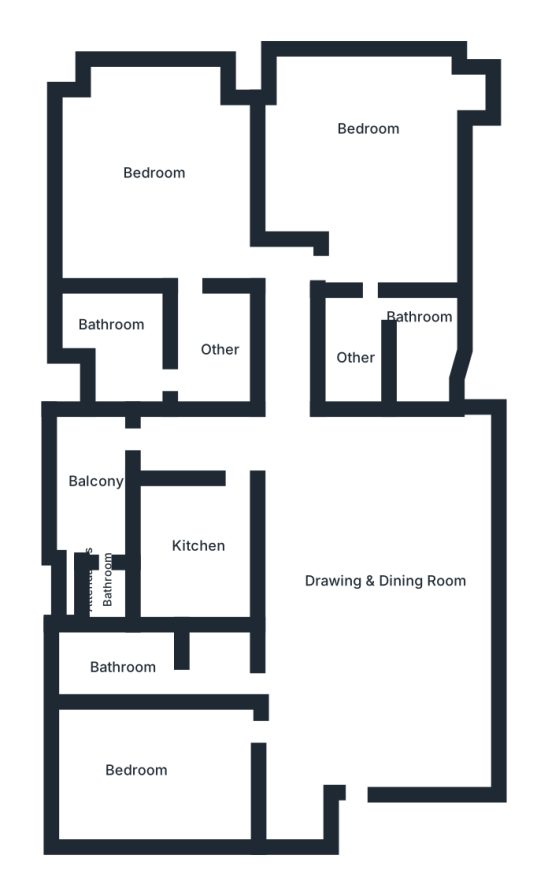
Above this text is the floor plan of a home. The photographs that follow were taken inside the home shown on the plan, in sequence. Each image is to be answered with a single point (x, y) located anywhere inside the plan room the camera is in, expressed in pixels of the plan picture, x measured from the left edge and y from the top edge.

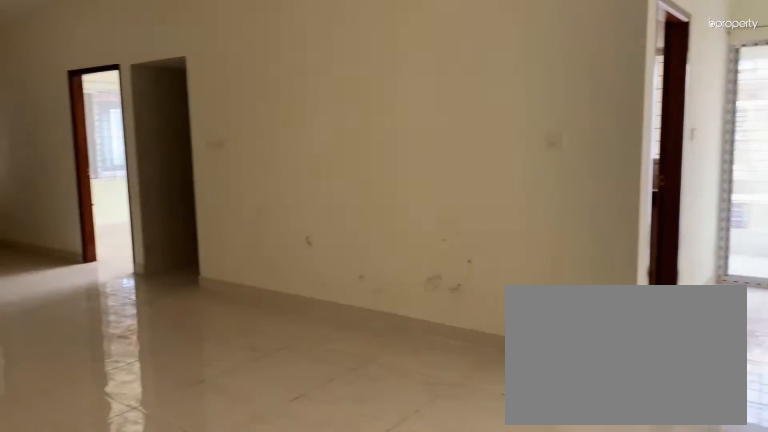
(378, 584)
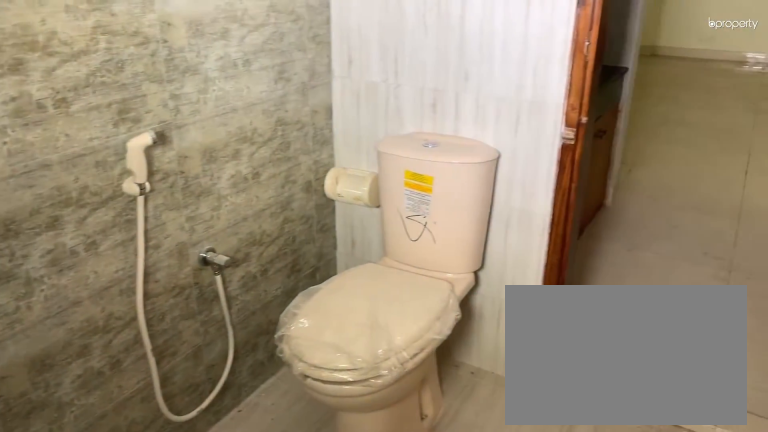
(133, 674)
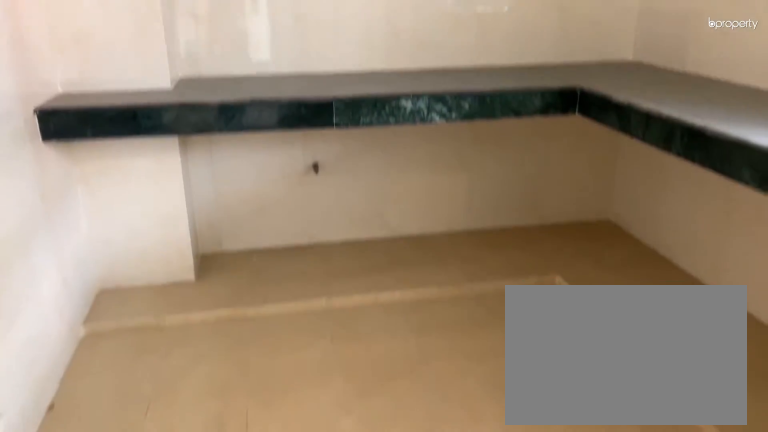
(202, 547)
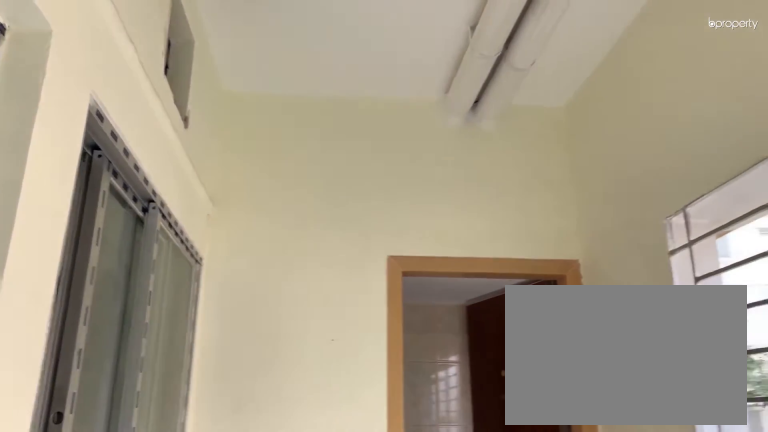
(91, 483)
